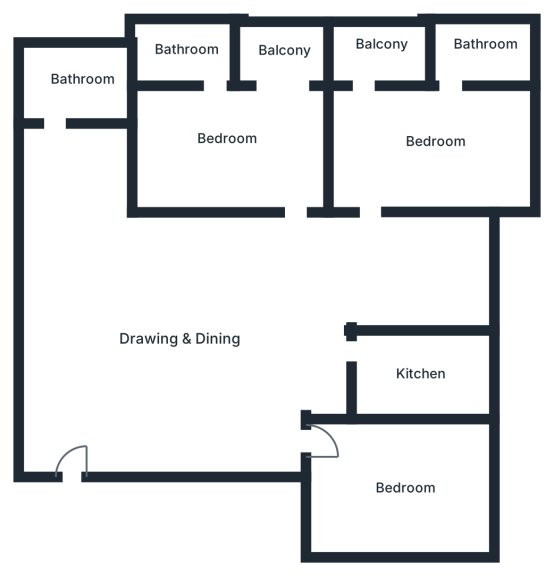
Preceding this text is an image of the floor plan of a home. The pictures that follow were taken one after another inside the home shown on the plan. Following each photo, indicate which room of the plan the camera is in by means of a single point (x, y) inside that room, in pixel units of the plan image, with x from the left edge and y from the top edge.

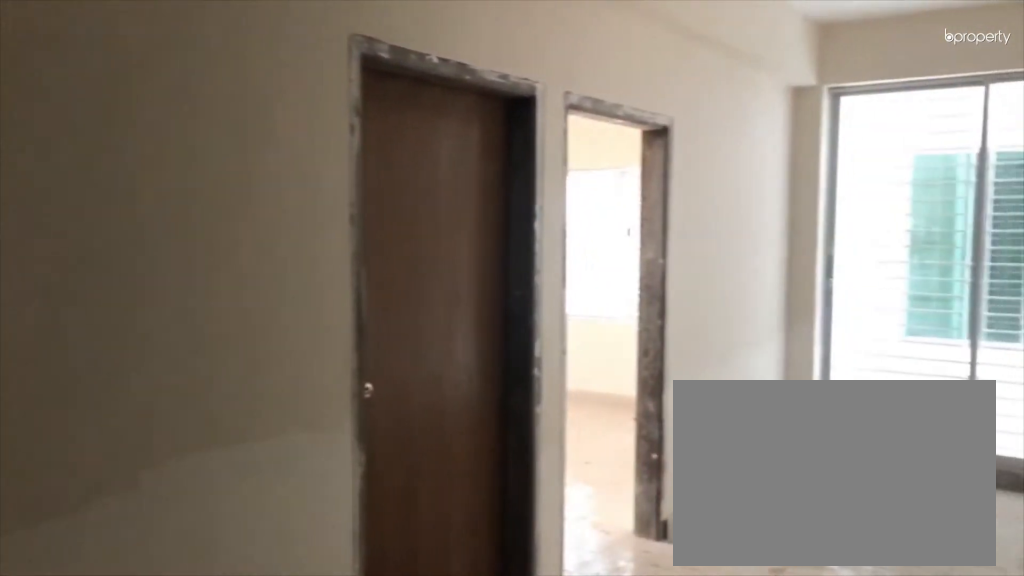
(175, 324)
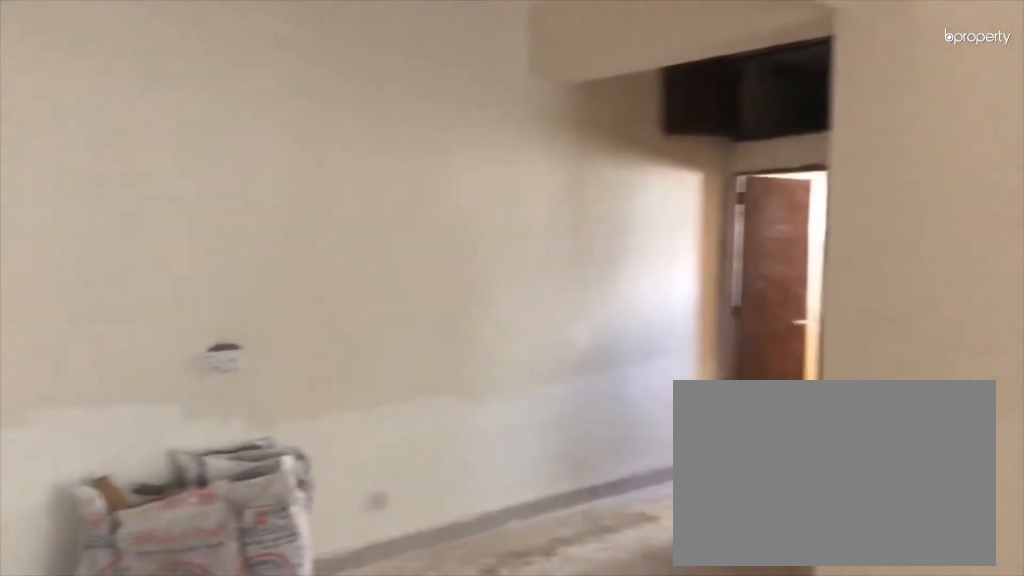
(175, 324)
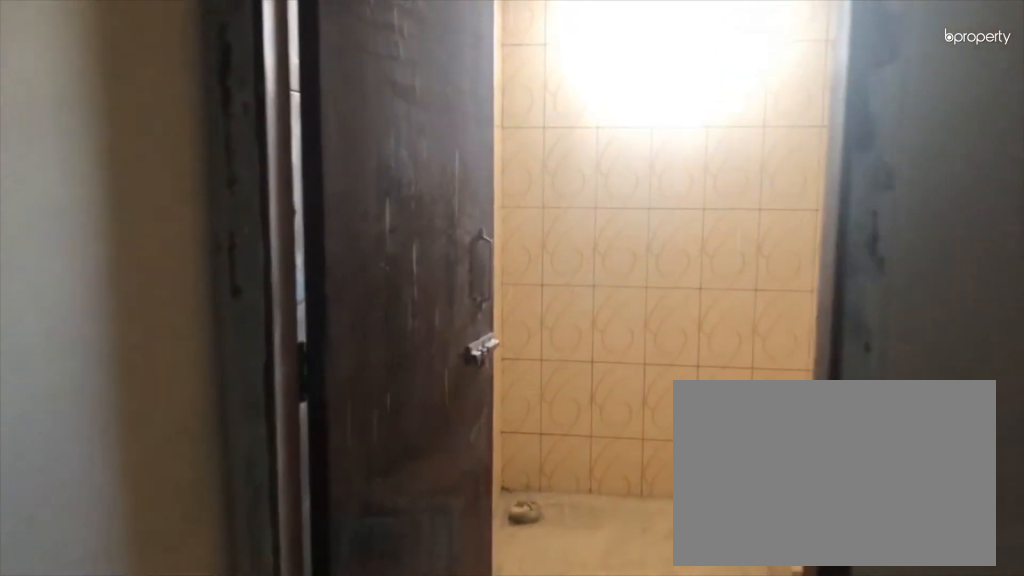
(82, 80)
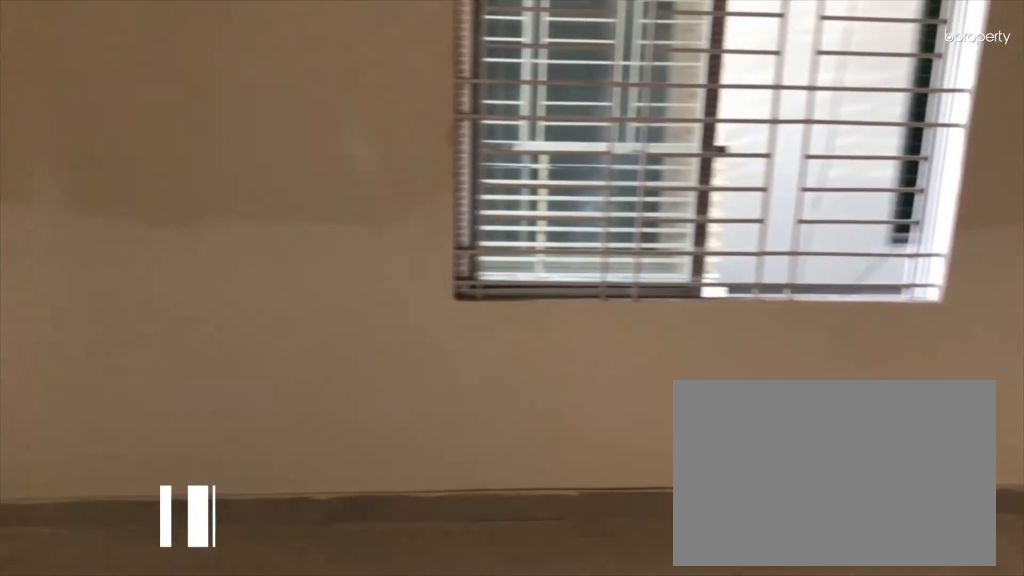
(439, 143)
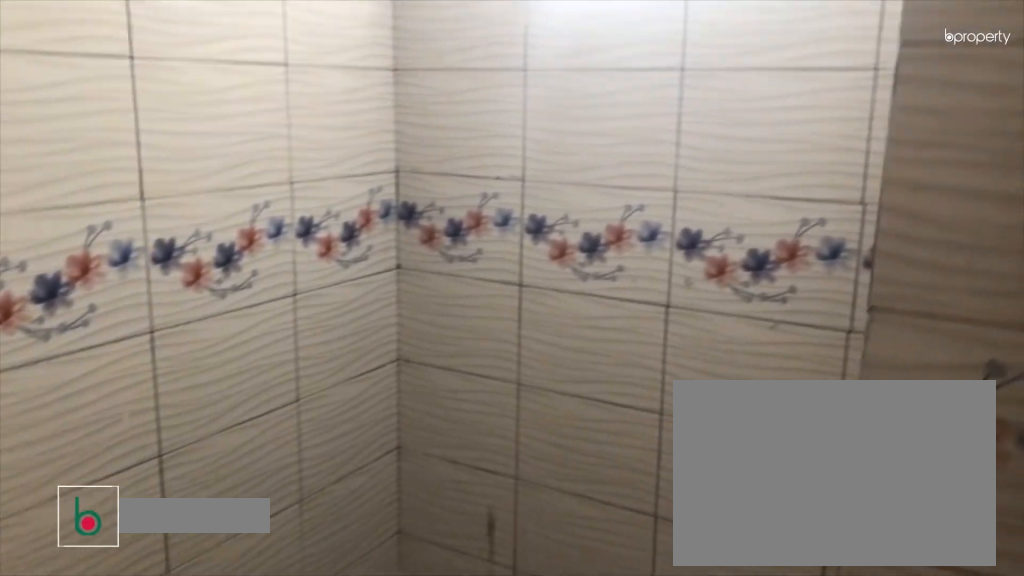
(481, 54)
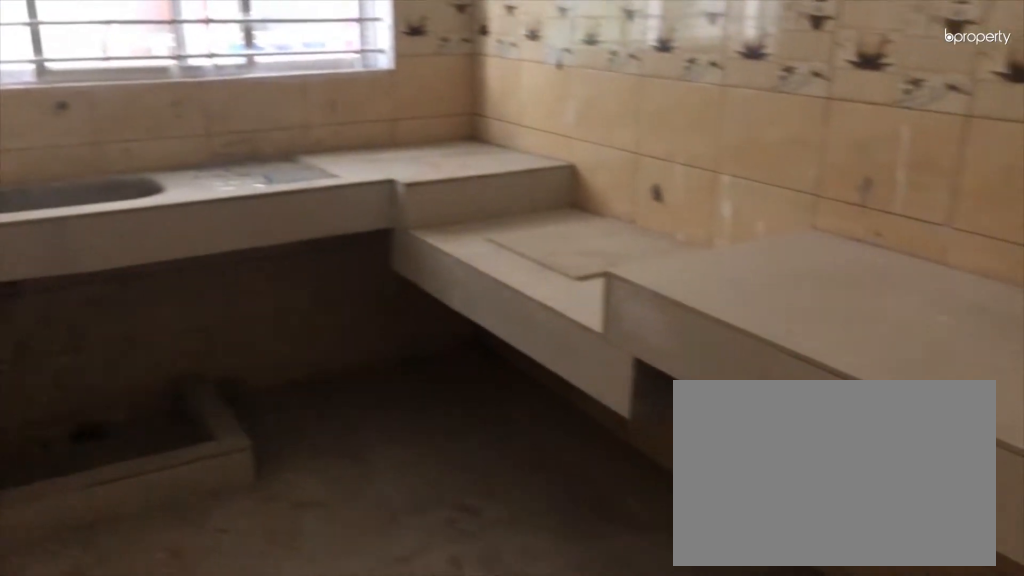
(421, 376)
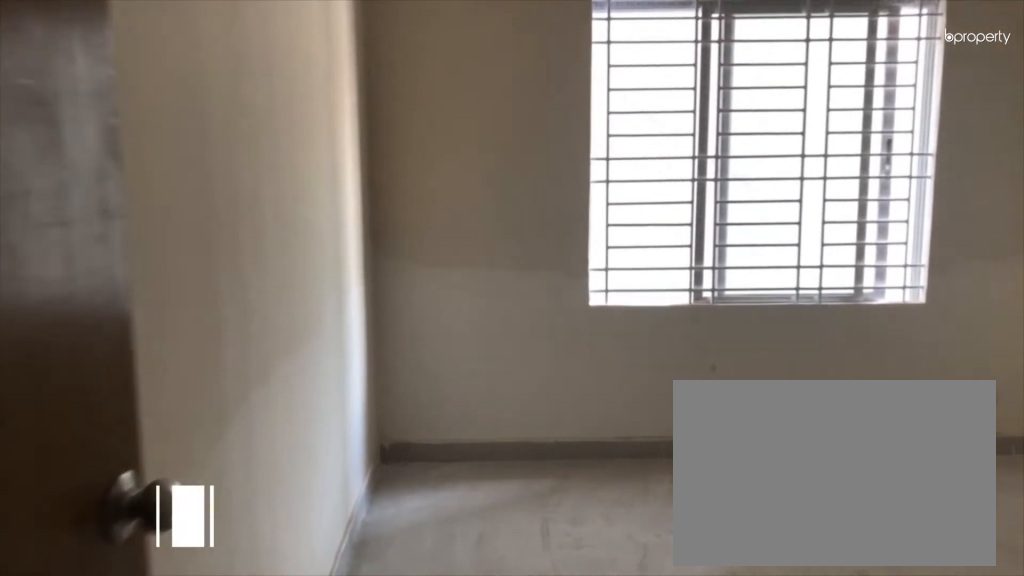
(400, 487)
